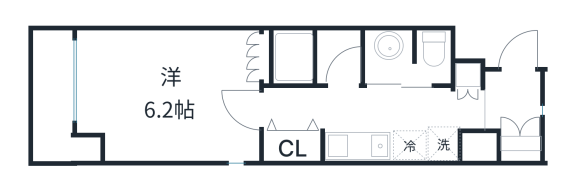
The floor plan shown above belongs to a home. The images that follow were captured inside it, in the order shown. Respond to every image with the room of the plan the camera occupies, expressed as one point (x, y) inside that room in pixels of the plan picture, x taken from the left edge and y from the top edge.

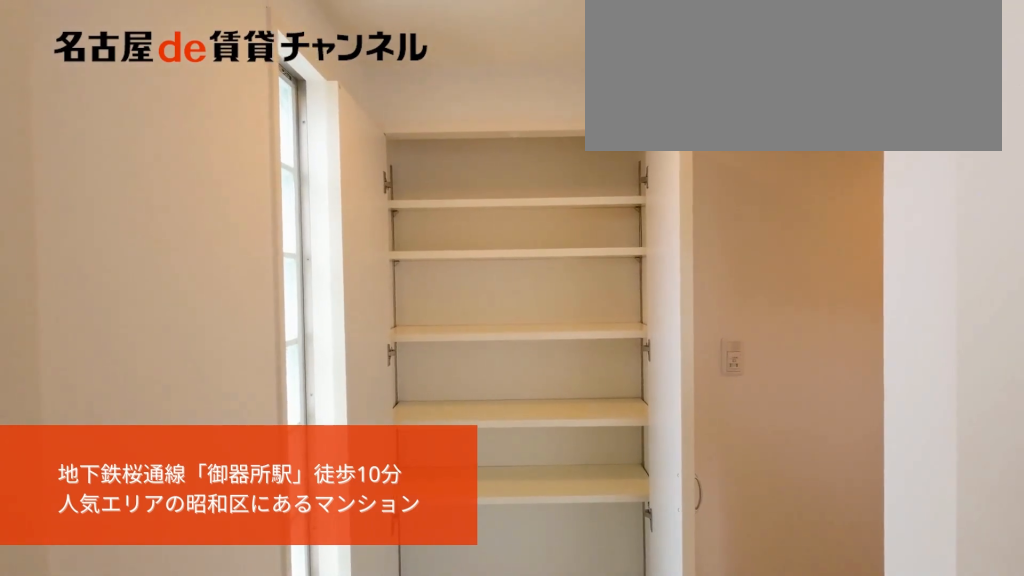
(512, 110)
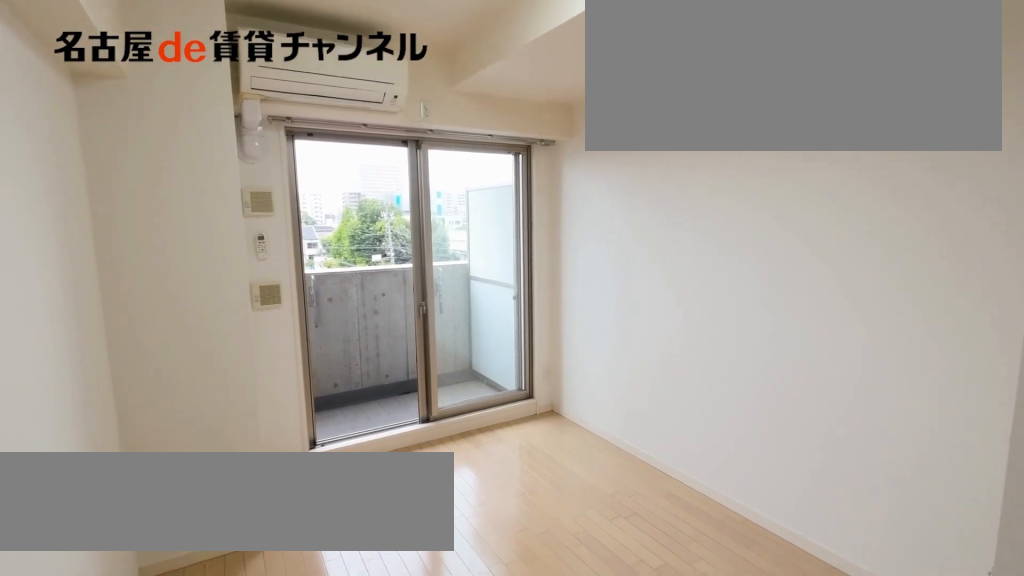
(168, 94)
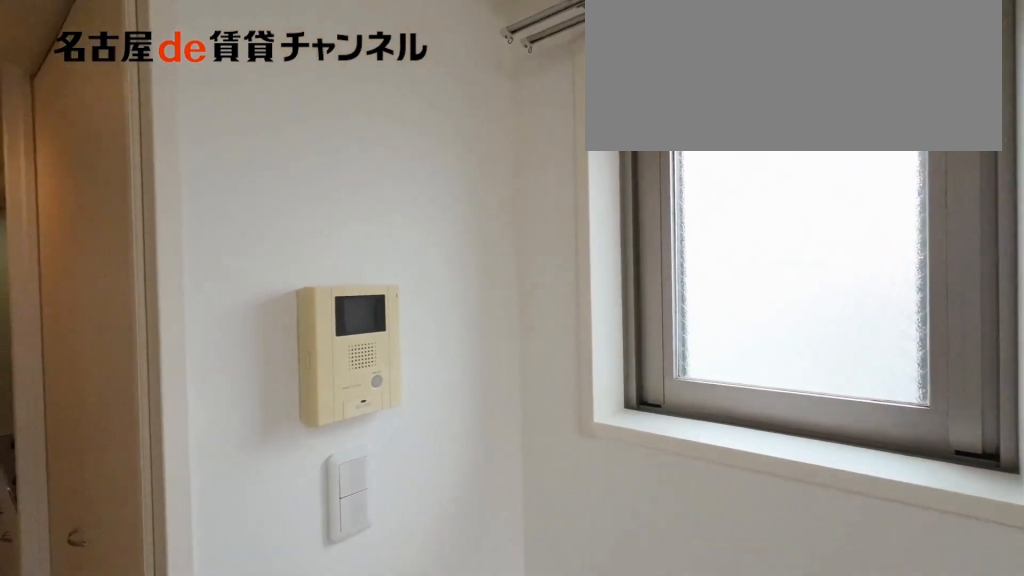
(168, 94)
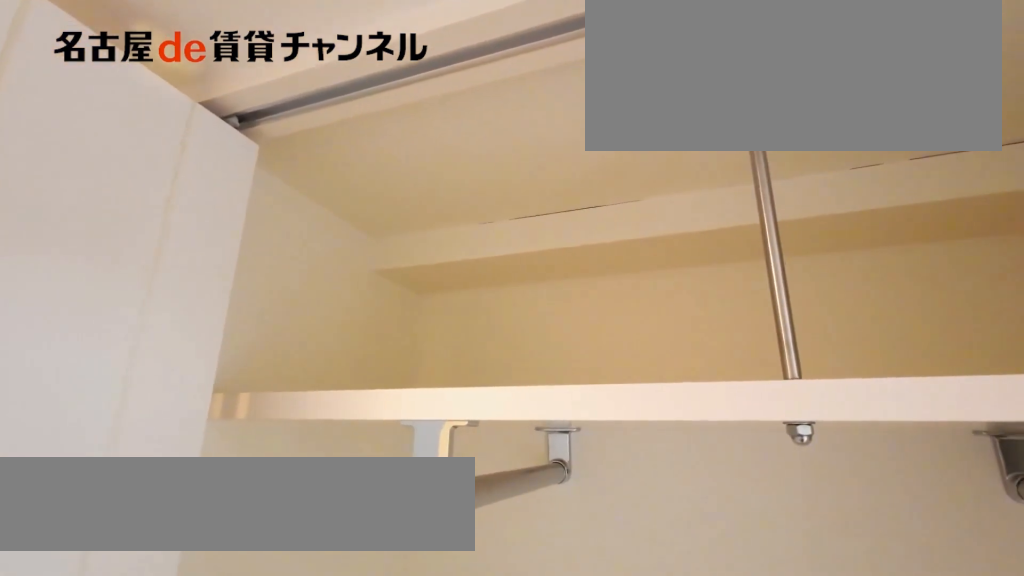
(294, 145)
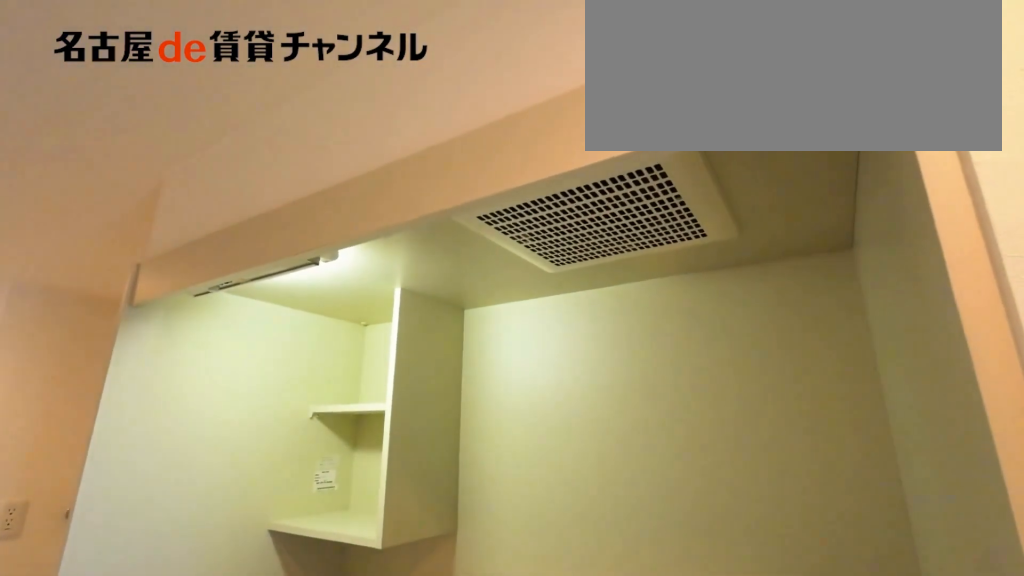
(372, 146)
